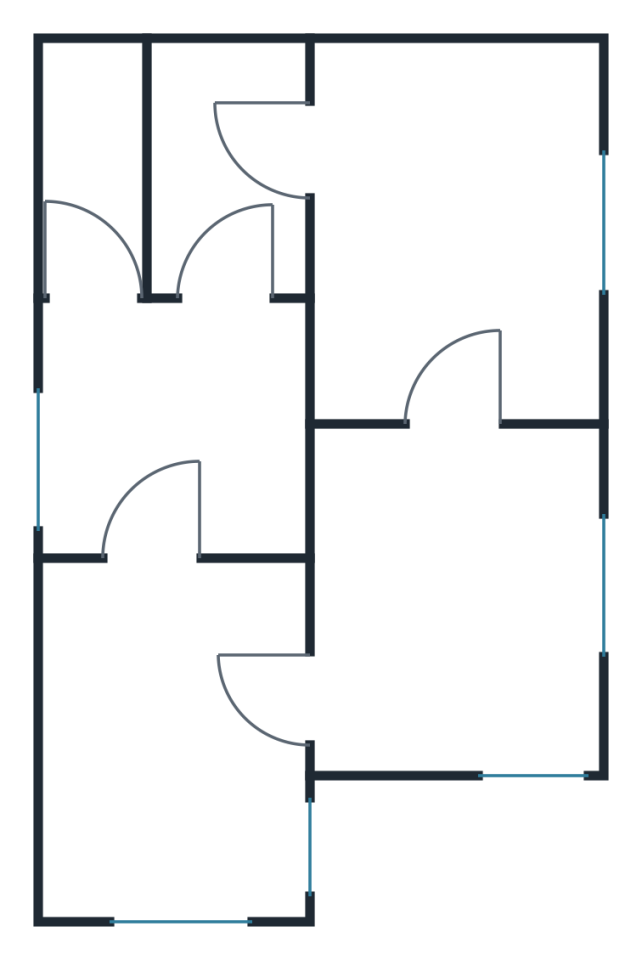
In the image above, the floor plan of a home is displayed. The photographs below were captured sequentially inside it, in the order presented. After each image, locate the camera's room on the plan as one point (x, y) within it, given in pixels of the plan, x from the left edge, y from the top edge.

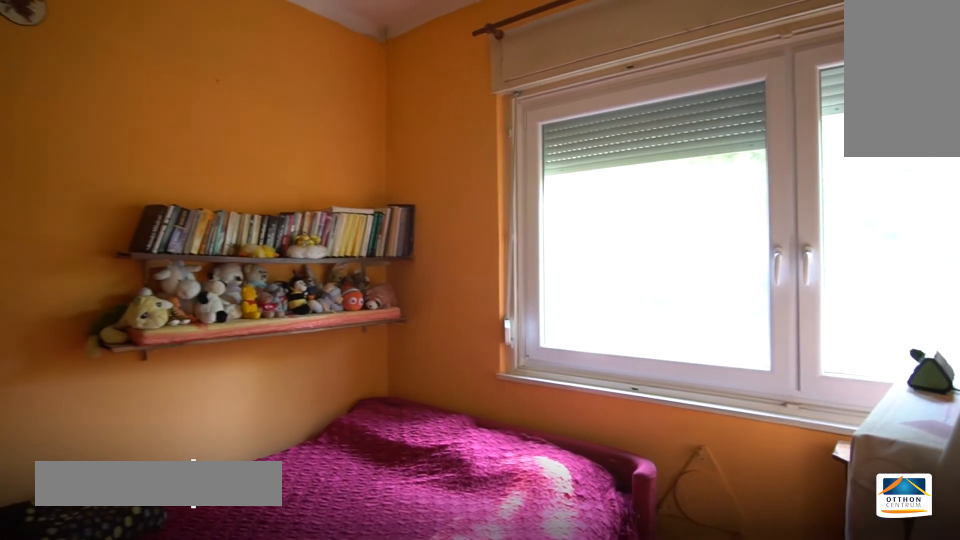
(461, 209)
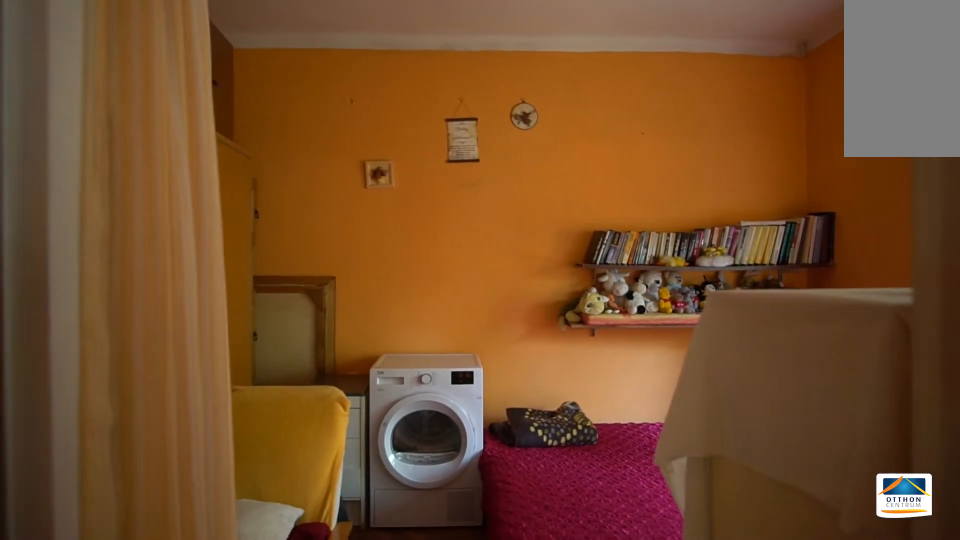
(460, 210)
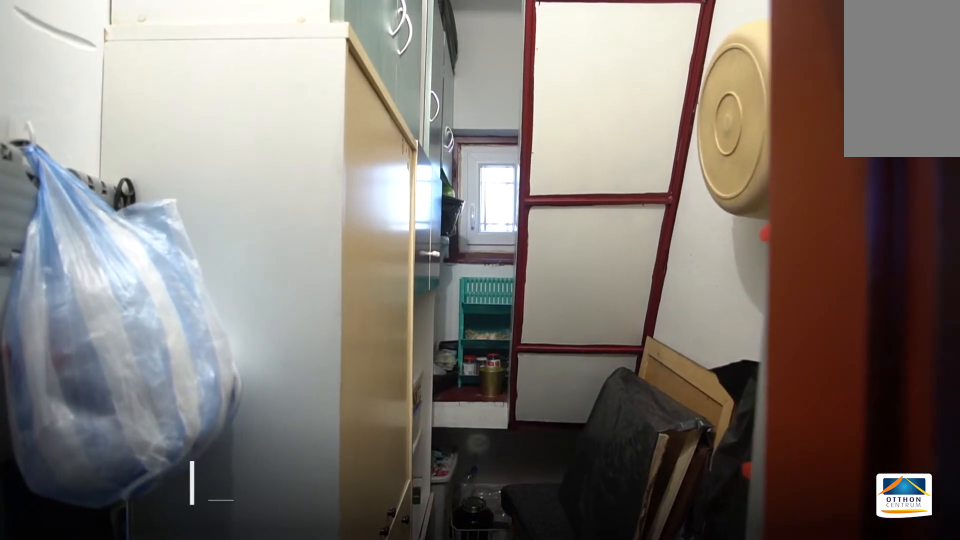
(105, 156)
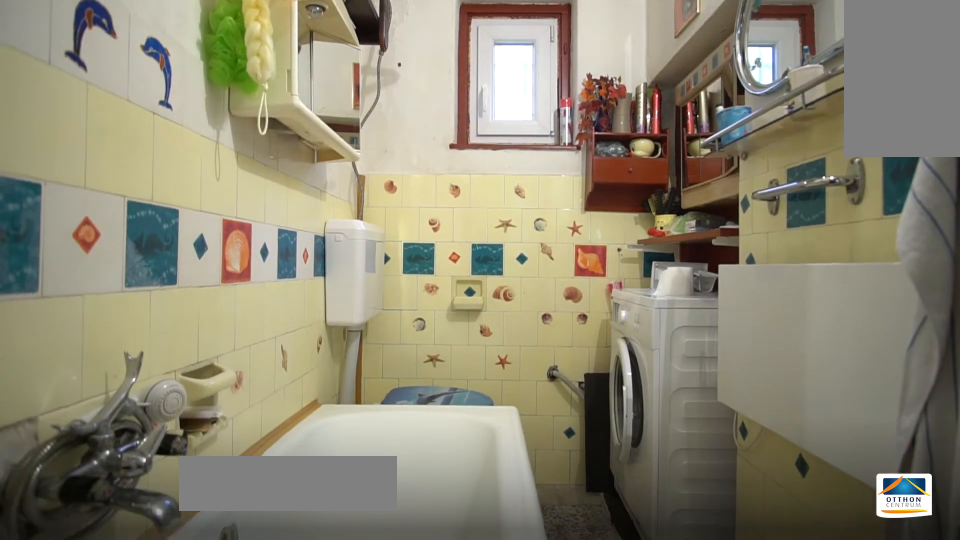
(233, 162)
